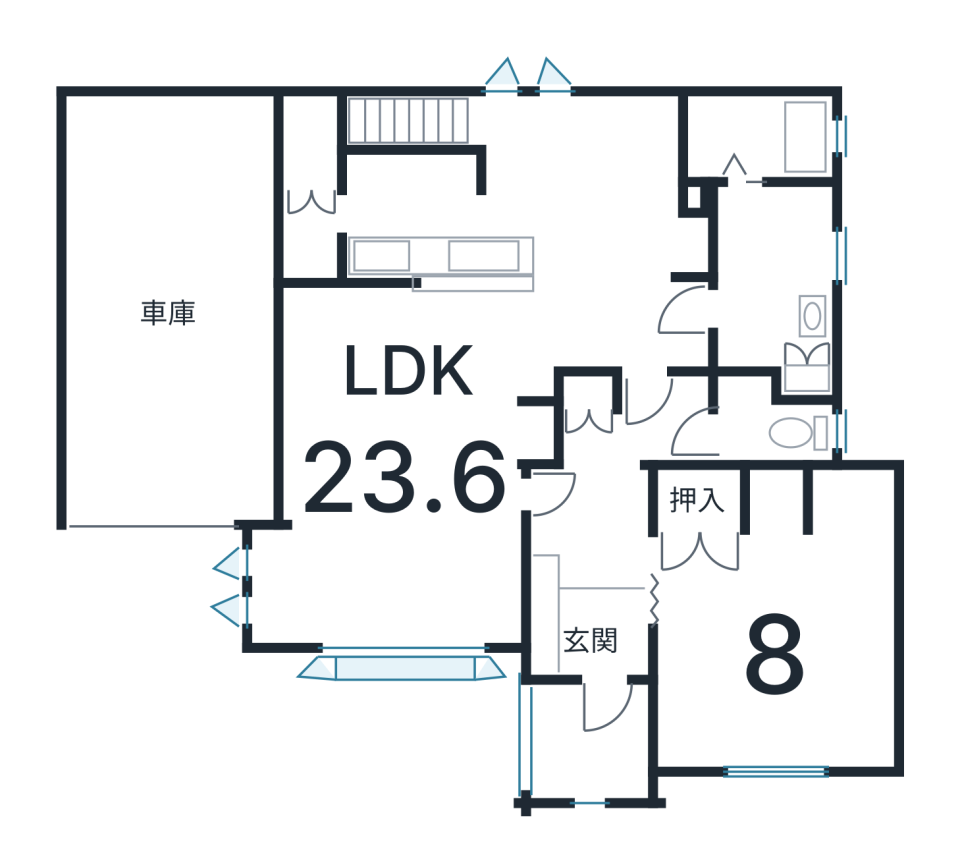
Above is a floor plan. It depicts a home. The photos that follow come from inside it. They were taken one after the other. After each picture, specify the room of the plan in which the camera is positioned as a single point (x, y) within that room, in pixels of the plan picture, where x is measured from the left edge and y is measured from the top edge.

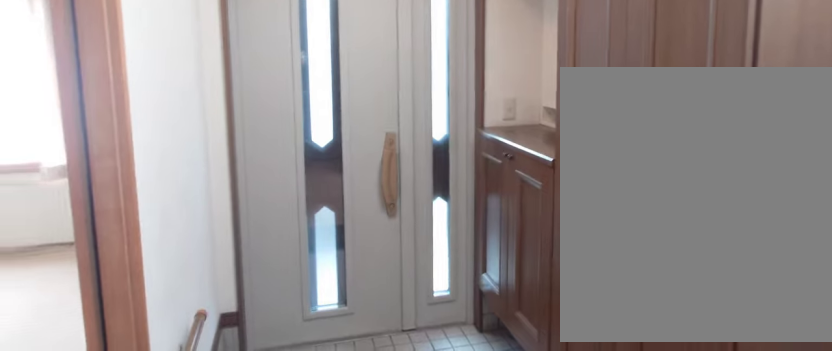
(580, 601)
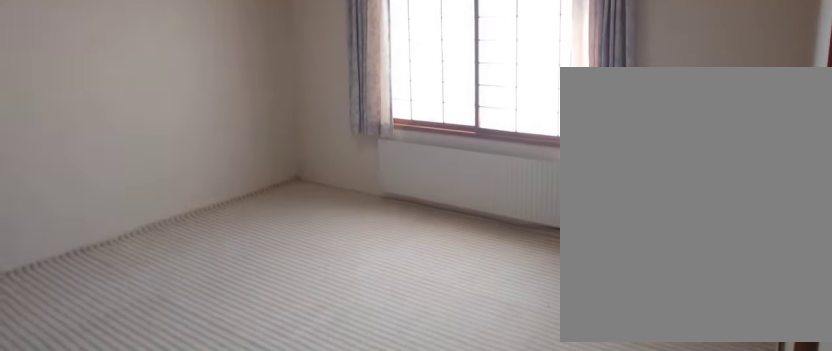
(766, 669)
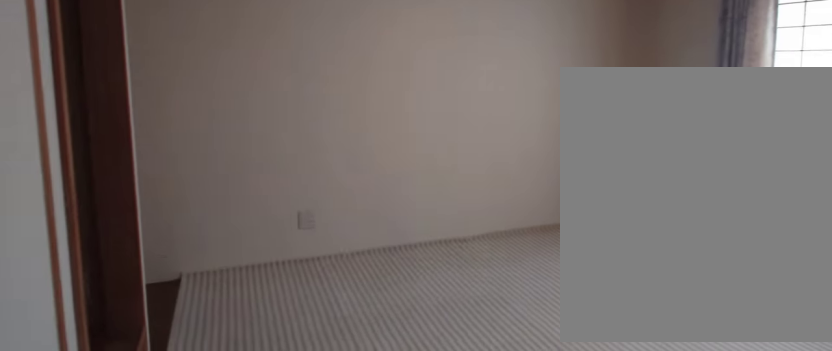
(766, 669)
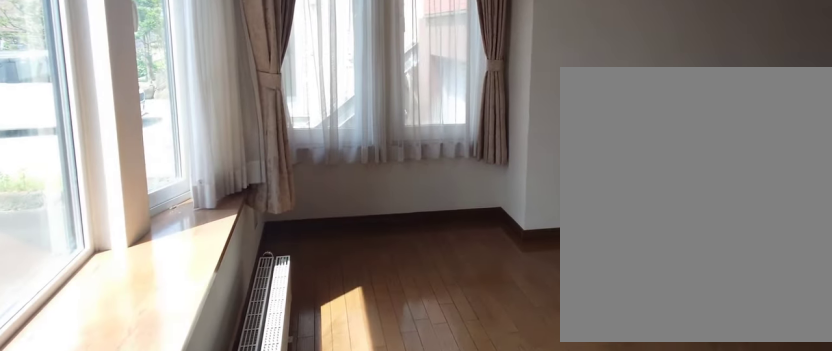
(392, 509)
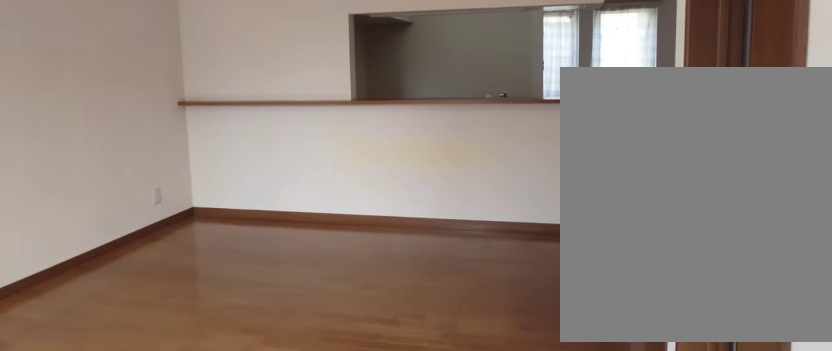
(392, 509)
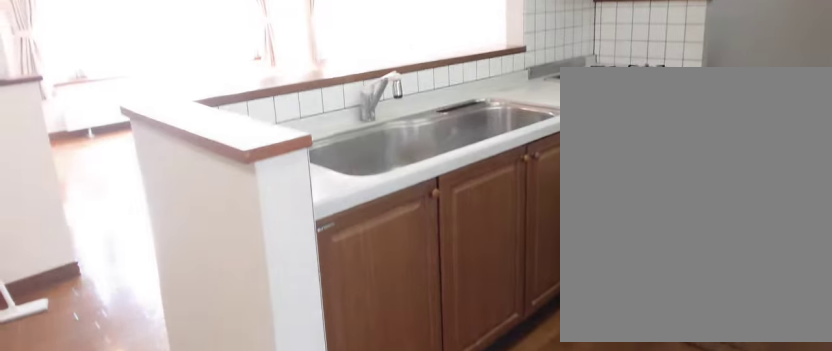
(531, 237)
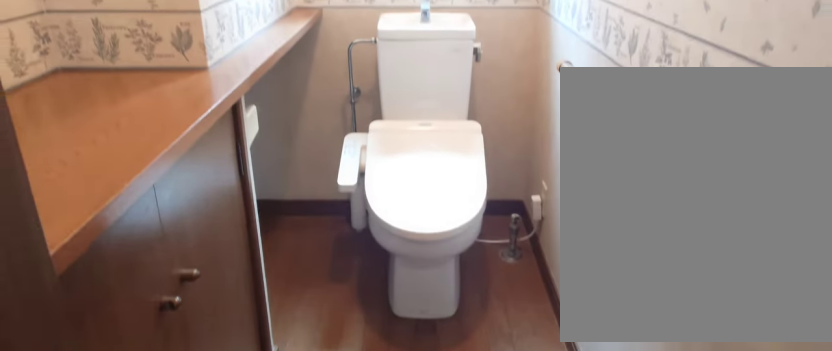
(765, 437)
